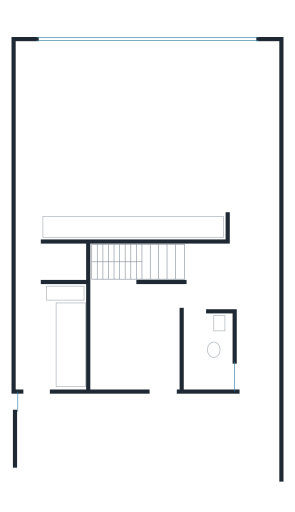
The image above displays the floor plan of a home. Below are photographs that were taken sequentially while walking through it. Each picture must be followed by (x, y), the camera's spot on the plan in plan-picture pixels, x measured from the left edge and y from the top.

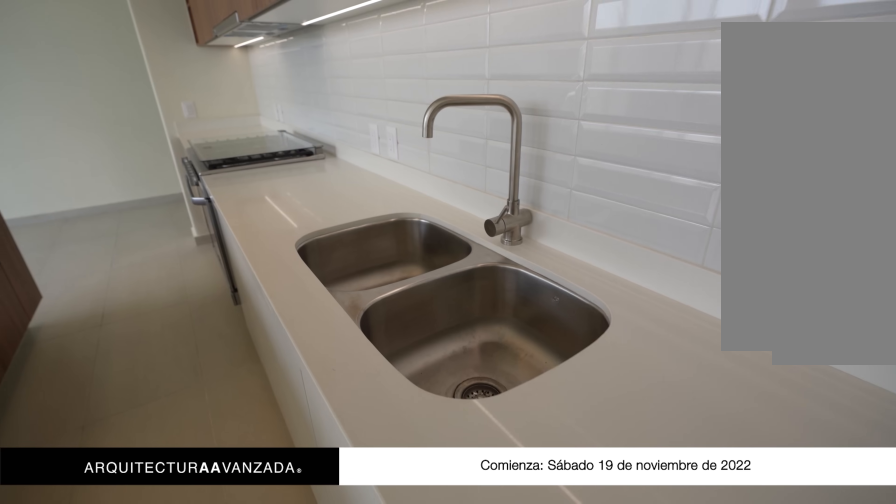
(103, 197)
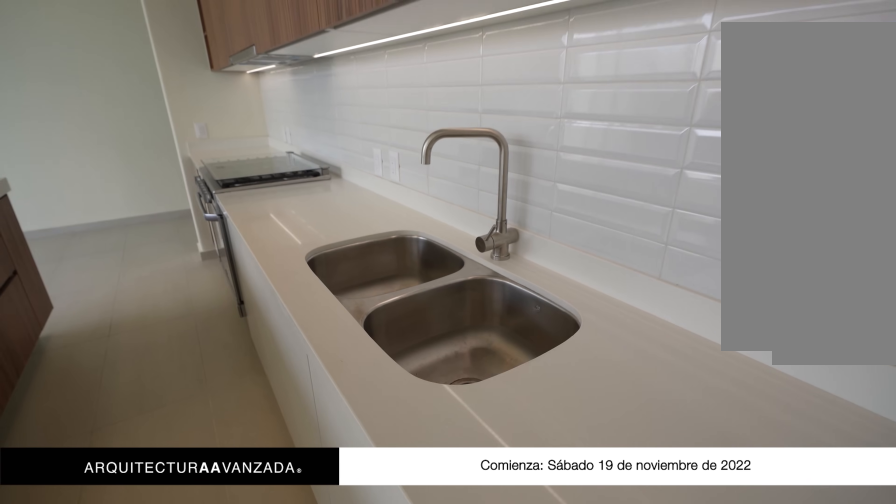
(102, 197)
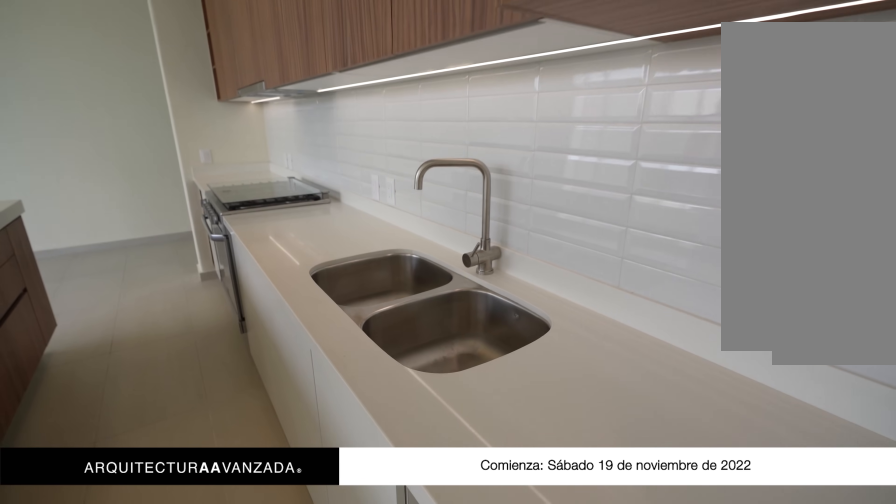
(101, 198)
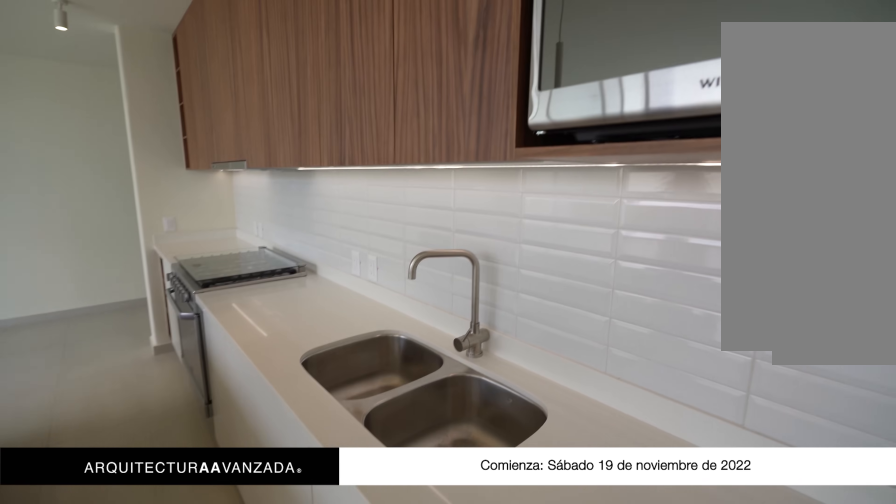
(102, 198)
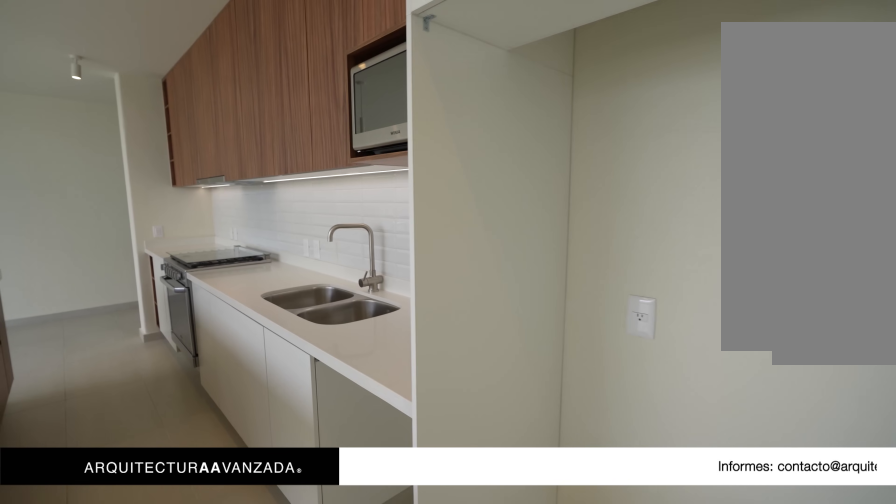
(101, 198)
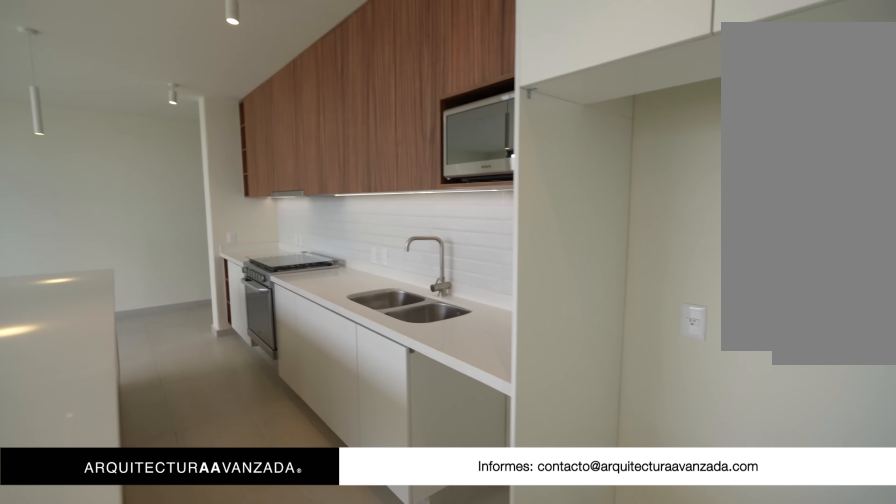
(101, 198)
